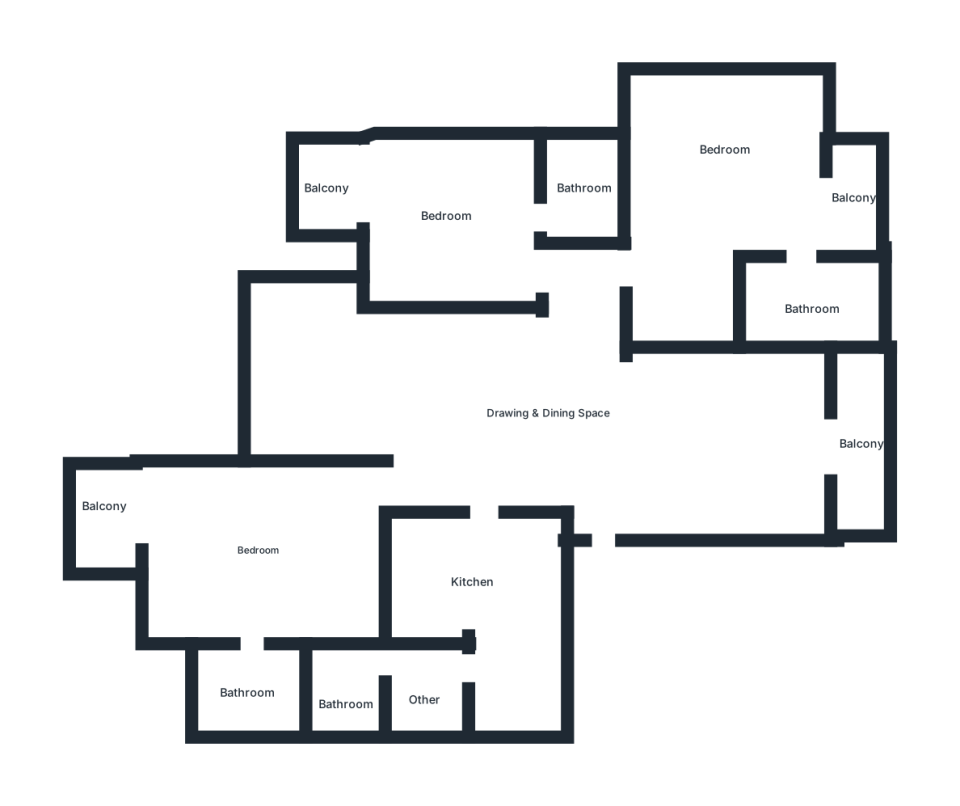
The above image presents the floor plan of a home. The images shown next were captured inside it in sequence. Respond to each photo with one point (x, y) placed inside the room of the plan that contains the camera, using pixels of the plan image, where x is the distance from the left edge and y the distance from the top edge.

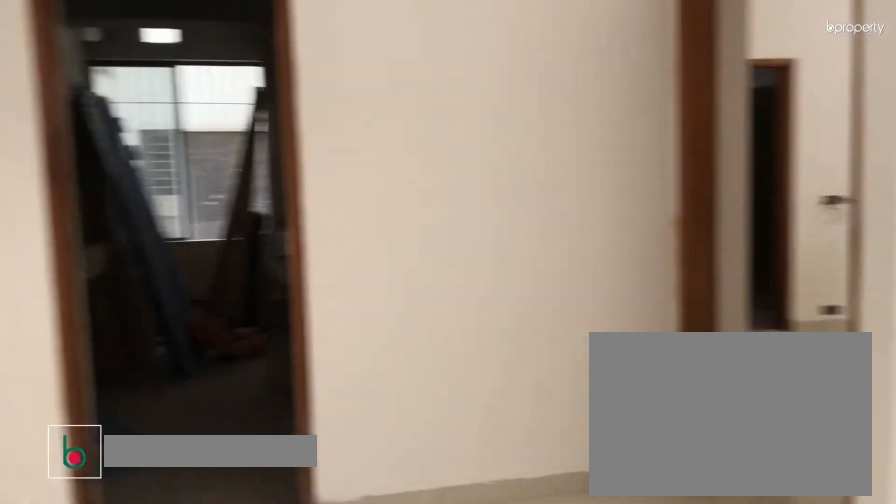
(467, 422)
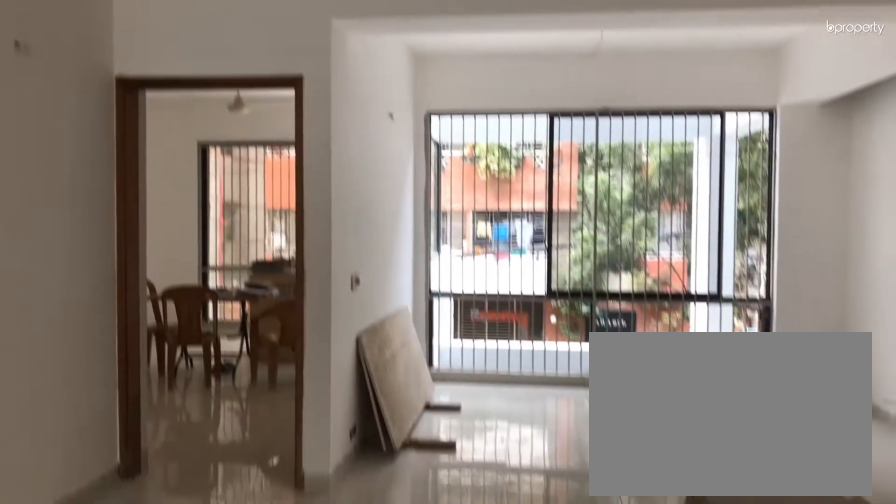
(468, 423)
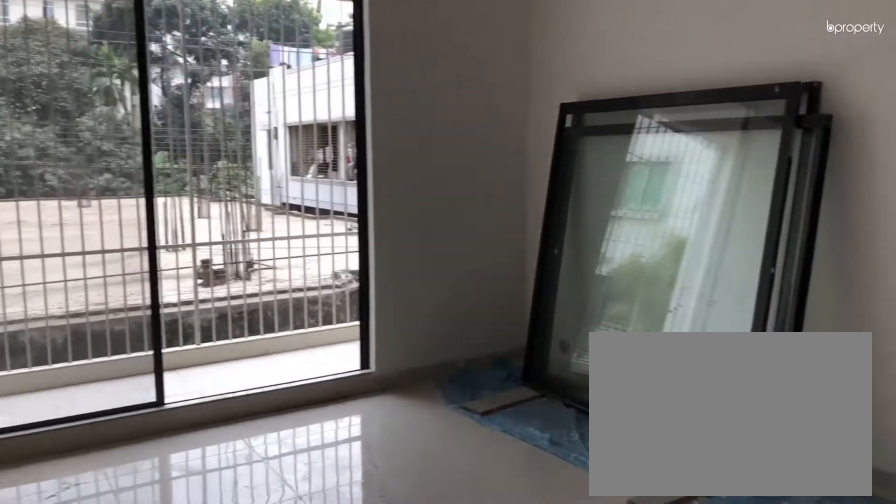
(718, 427)
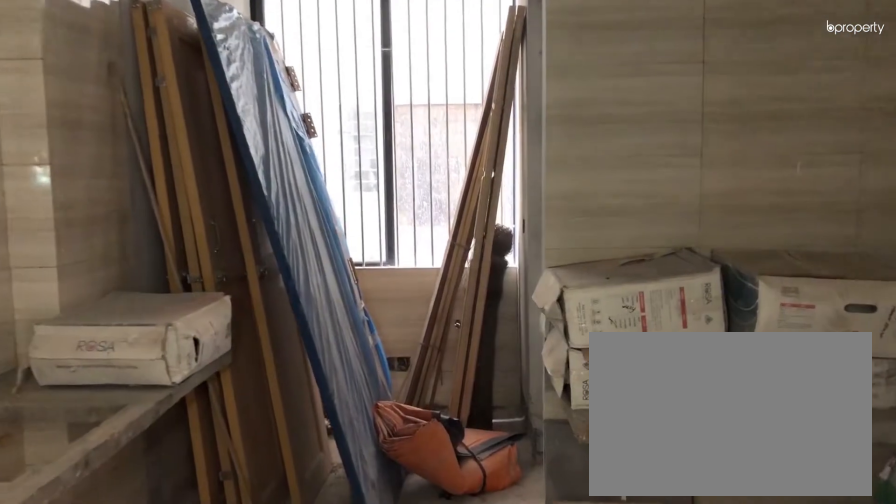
(478, 532)
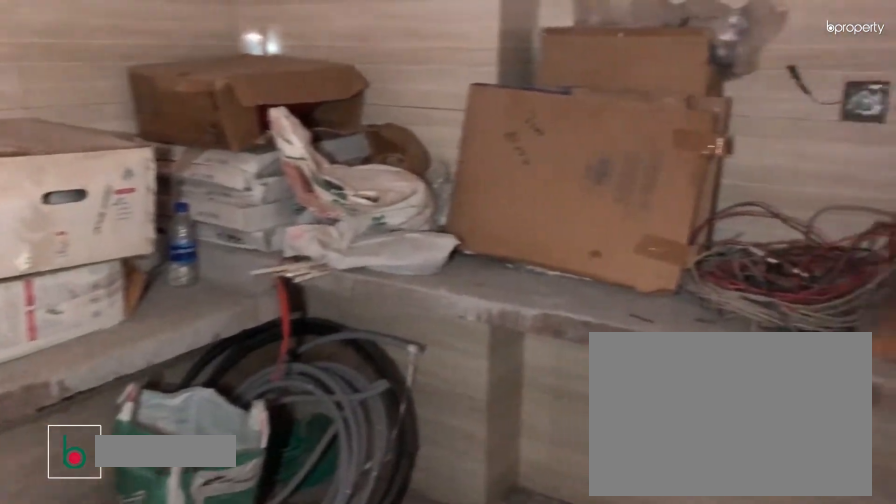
(467, 569)
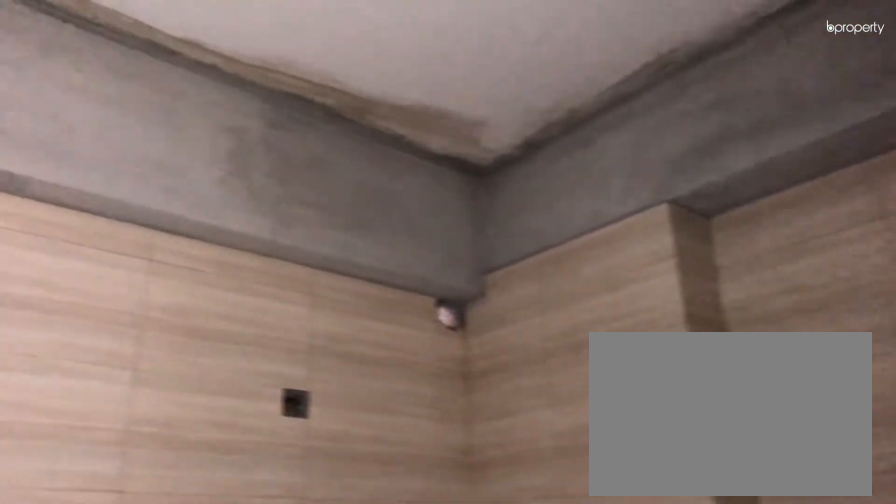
(467, 569)
